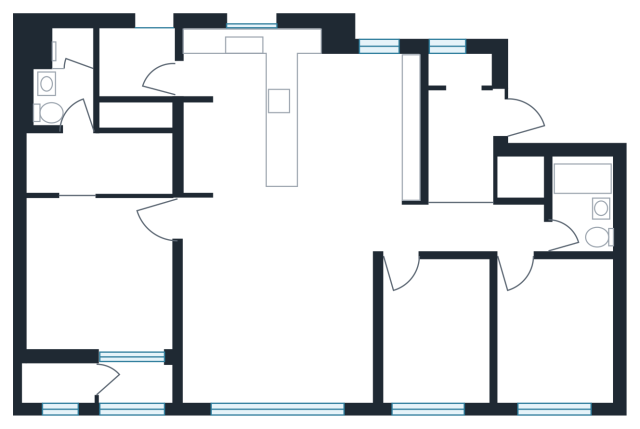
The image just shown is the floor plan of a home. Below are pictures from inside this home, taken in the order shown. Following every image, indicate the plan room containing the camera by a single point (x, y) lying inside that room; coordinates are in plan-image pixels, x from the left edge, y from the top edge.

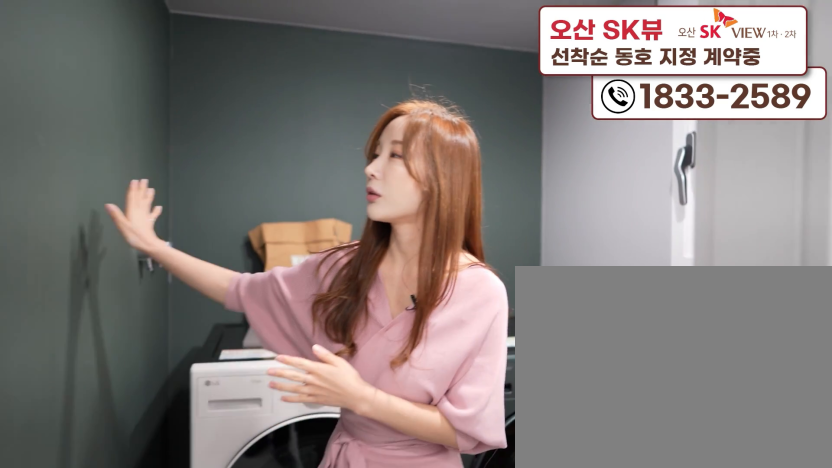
(145, 73)
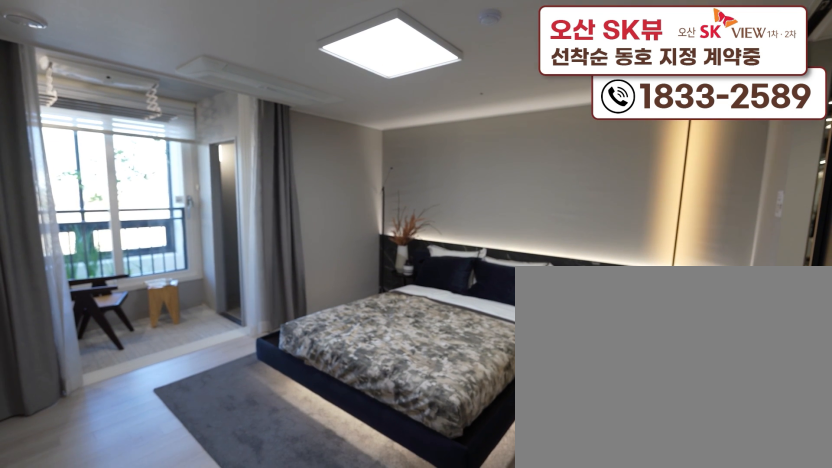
(102, 317)
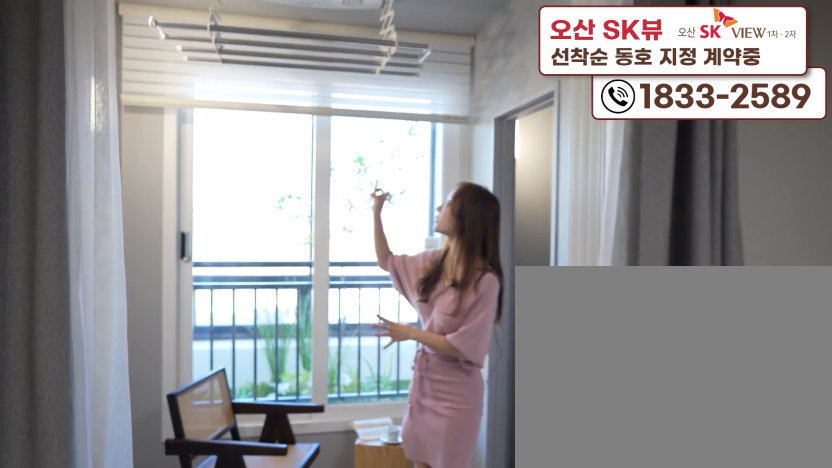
(133, 398)
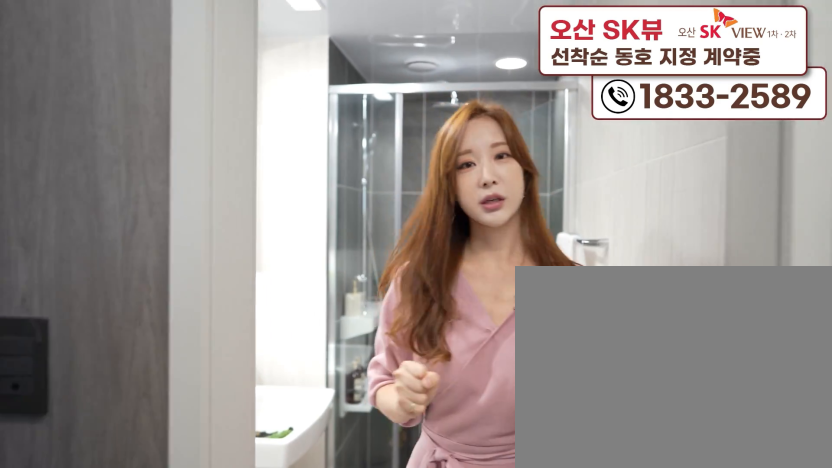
(73, 185)
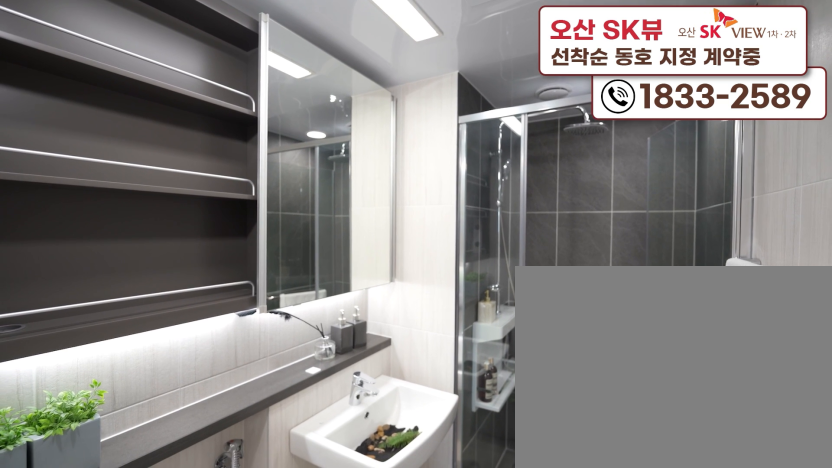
(70, 104)
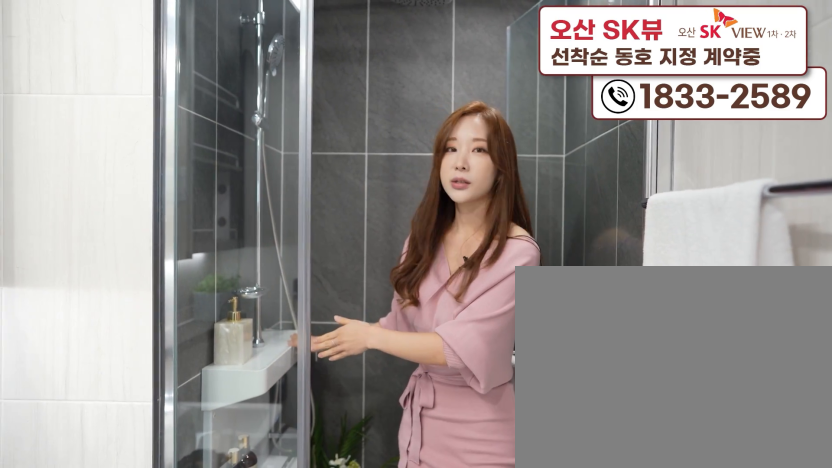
(70, 104)
